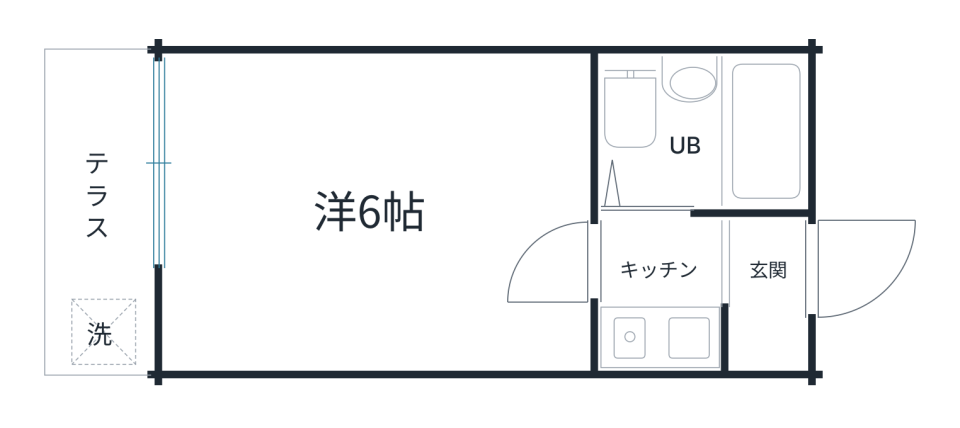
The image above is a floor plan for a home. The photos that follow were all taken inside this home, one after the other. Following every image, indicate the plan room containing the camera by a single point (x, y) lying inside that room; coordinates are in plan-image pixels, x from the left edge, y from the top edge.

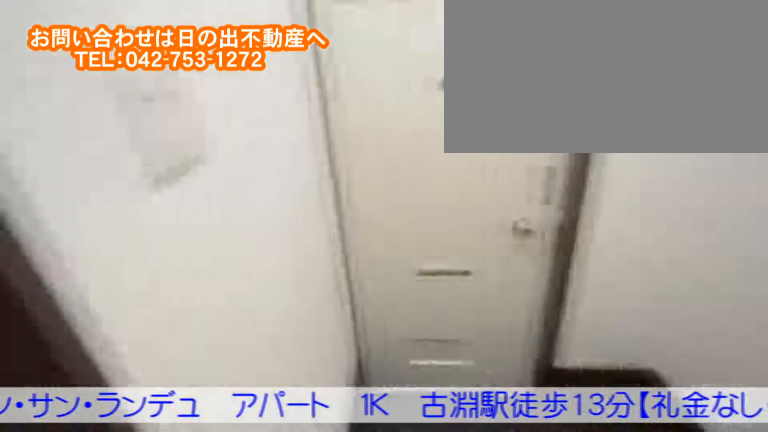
(736, 267)
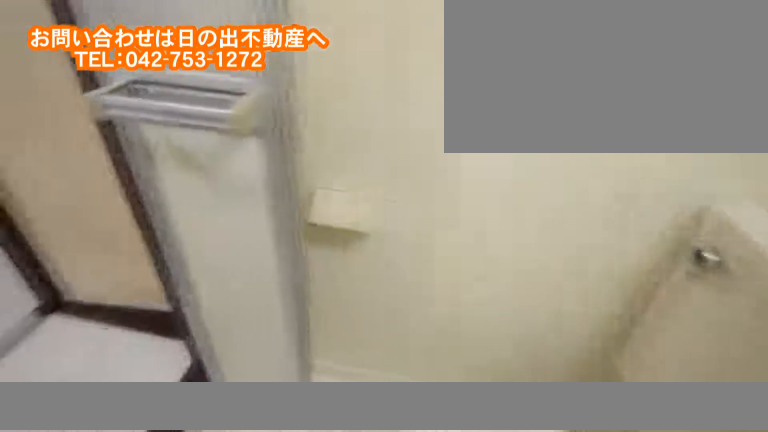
(748, 137)
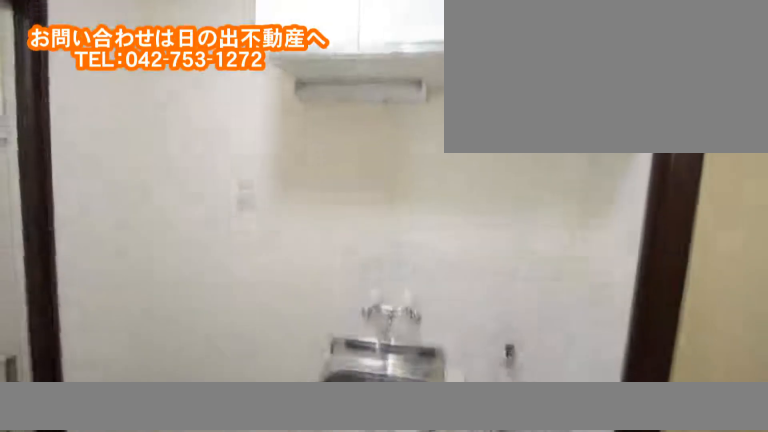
(661, 253)
